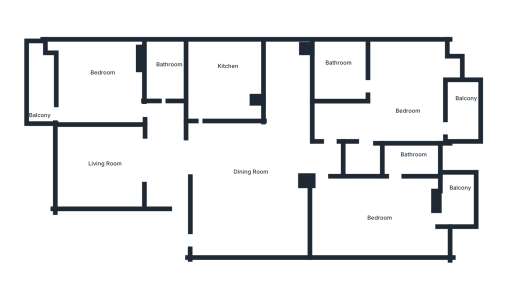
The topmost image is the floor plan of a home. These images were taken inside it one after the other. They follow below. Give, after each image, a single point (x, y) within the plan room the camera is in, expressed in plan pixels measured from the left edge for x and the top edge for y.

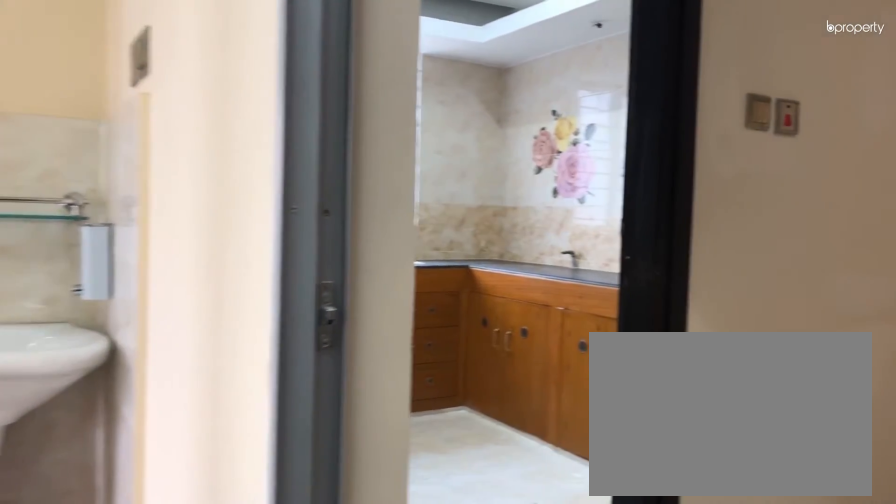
(191, 160)
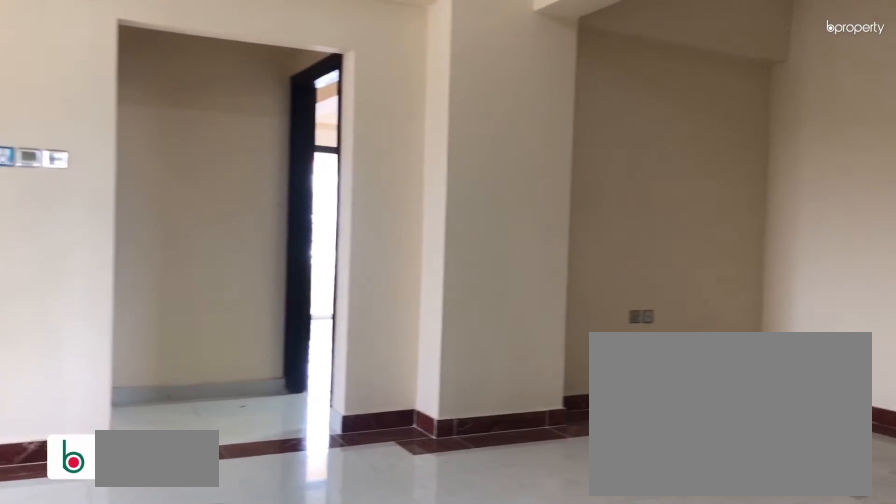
(251, 175)
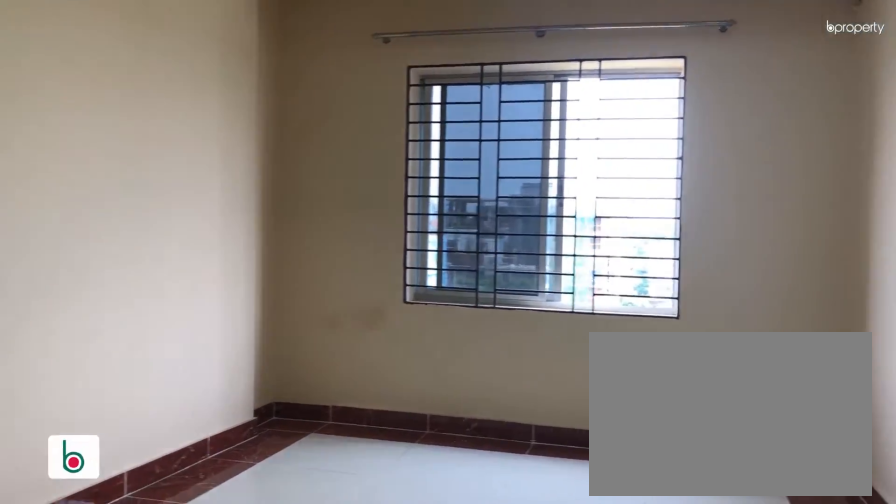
(111, 167)
